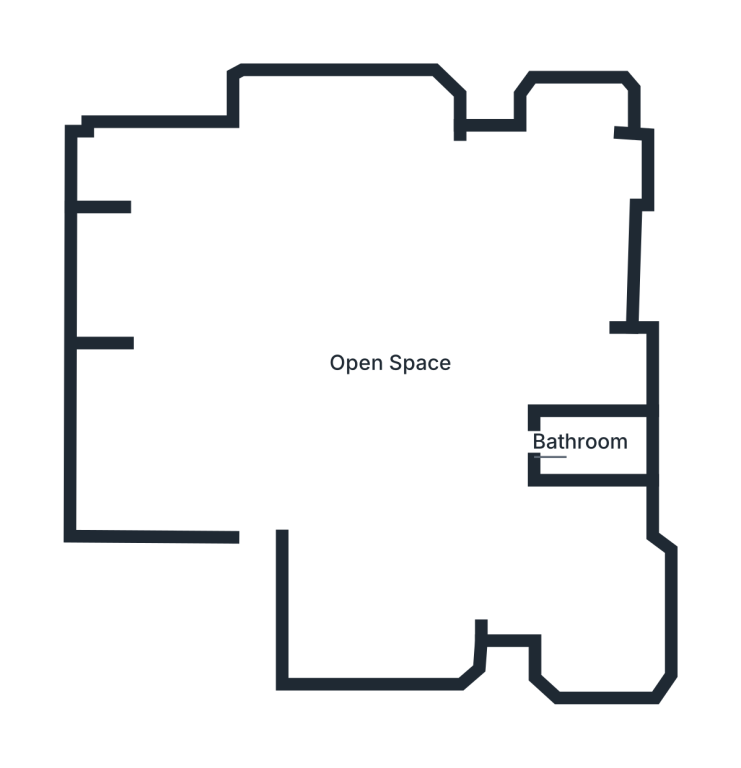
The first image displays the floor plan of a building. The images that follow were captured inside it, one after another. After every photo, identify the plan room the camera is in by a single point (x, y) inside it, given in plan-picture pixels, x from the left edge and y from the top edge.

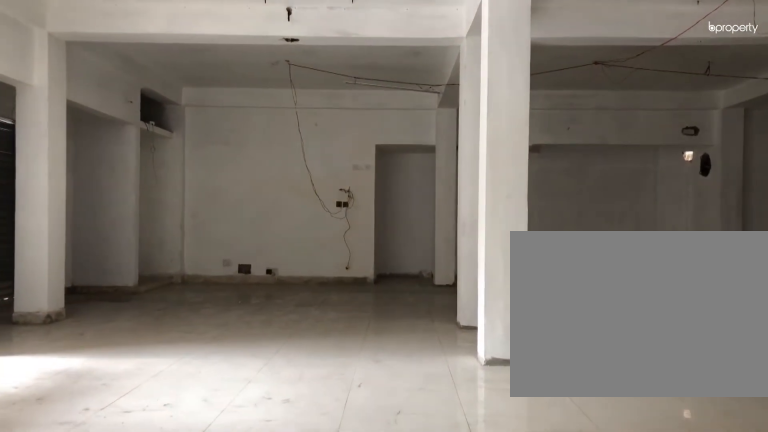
(278, 453)
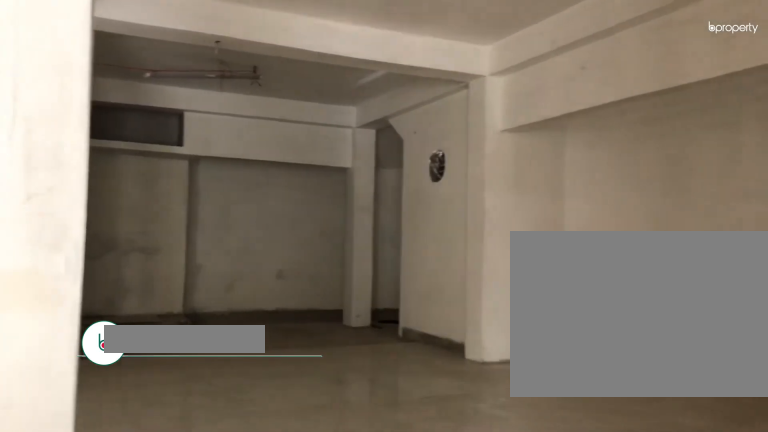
(278, 453)
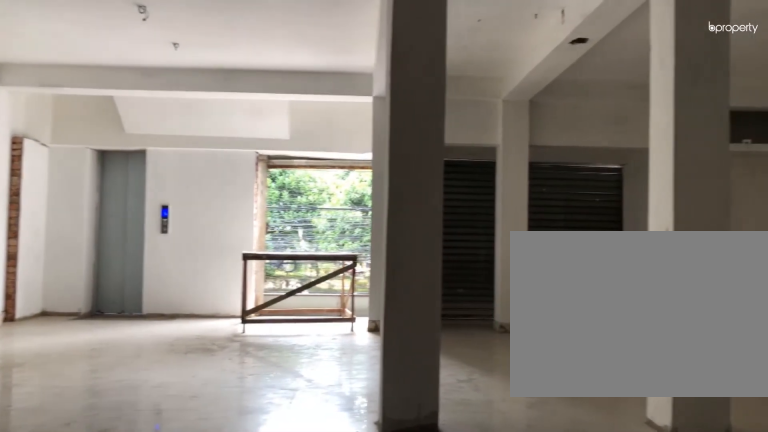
(466, 460)
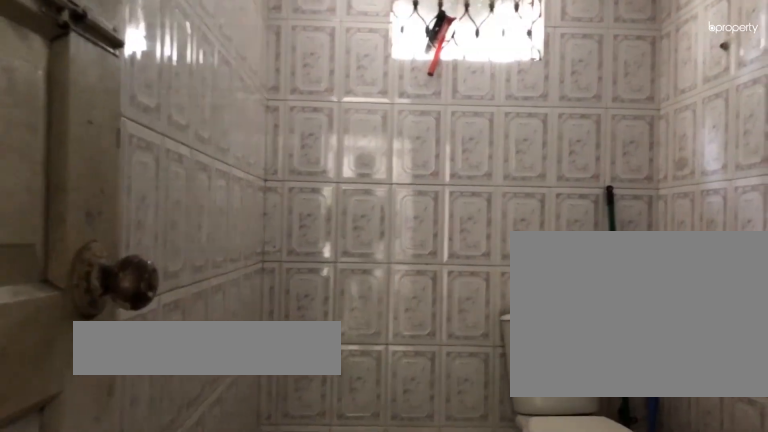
(590, 445)
